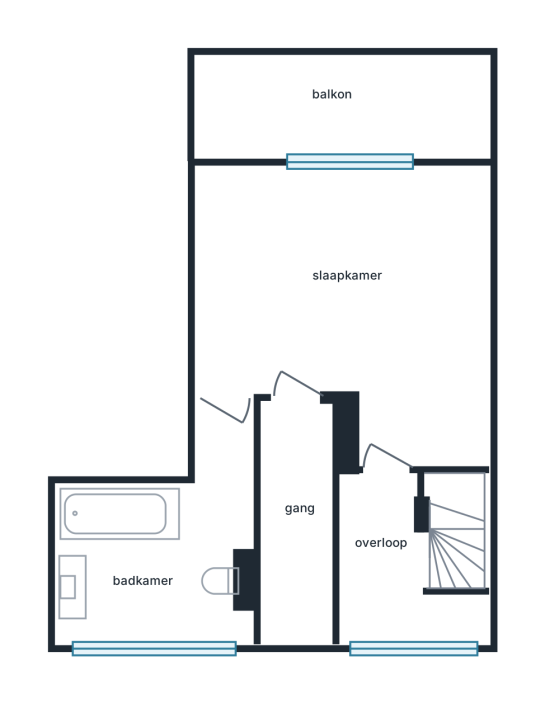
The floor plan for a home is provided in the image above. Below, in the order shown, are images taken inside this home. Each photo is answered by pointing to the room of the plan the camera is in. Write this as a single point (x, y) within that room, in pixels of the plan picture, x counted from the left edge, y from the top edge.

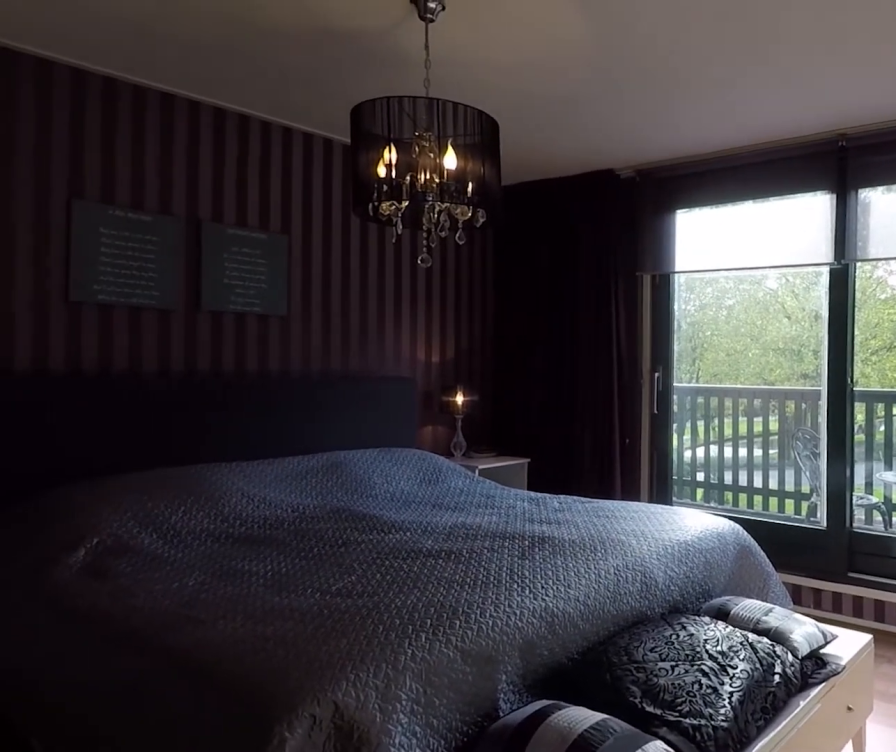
(327, 282)
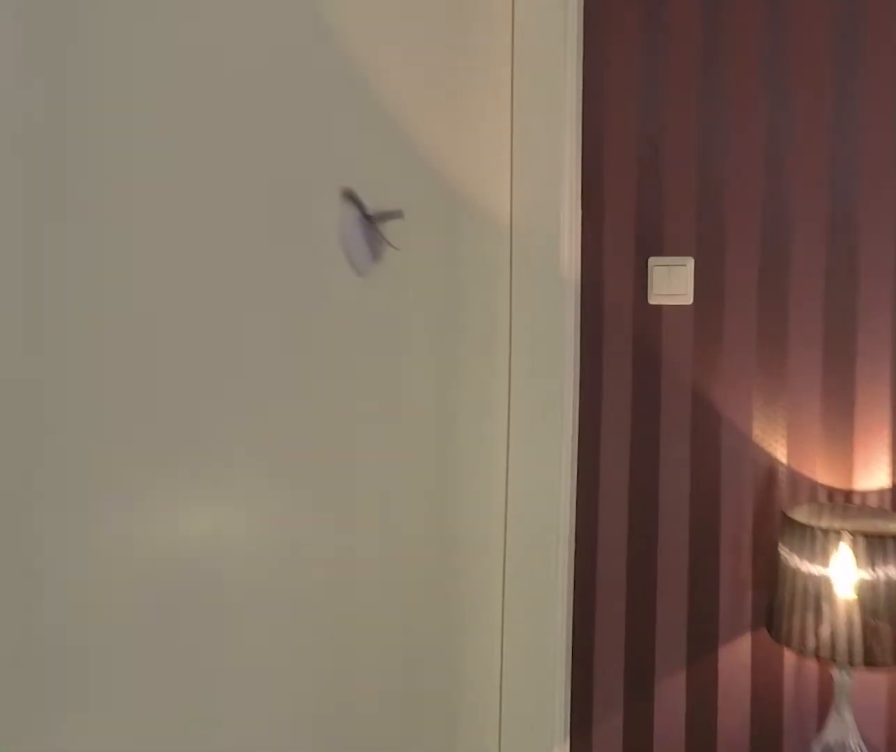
(327, 282)
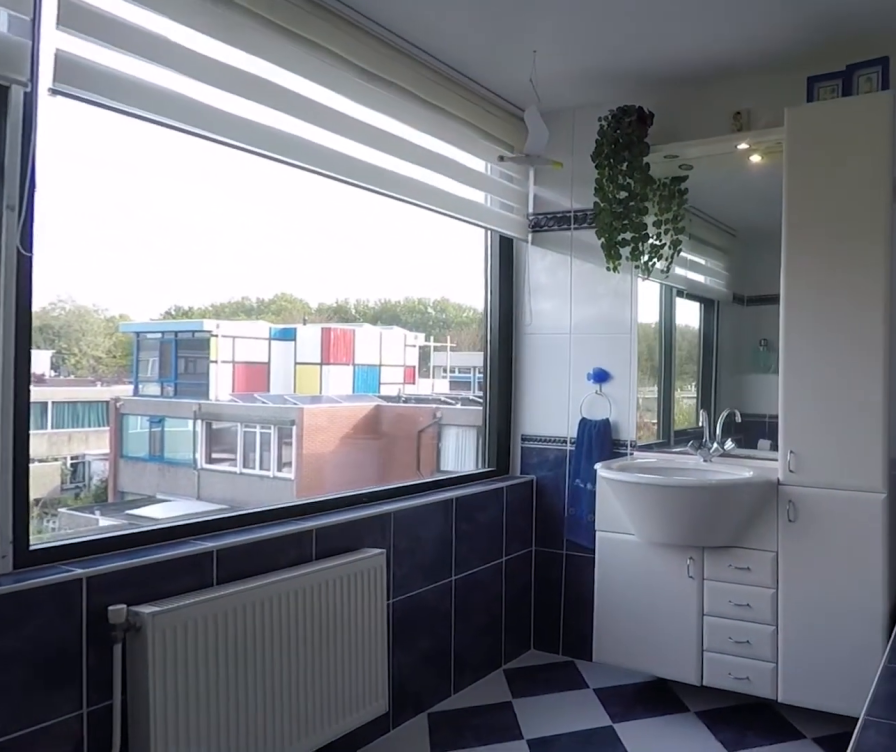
(226, 442)
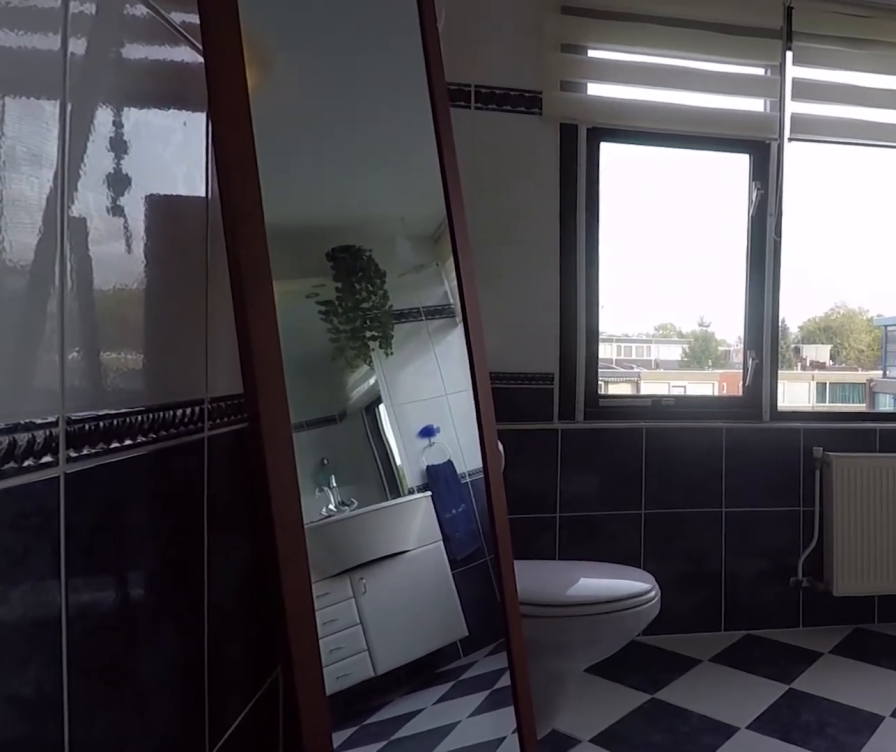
(226, 442)
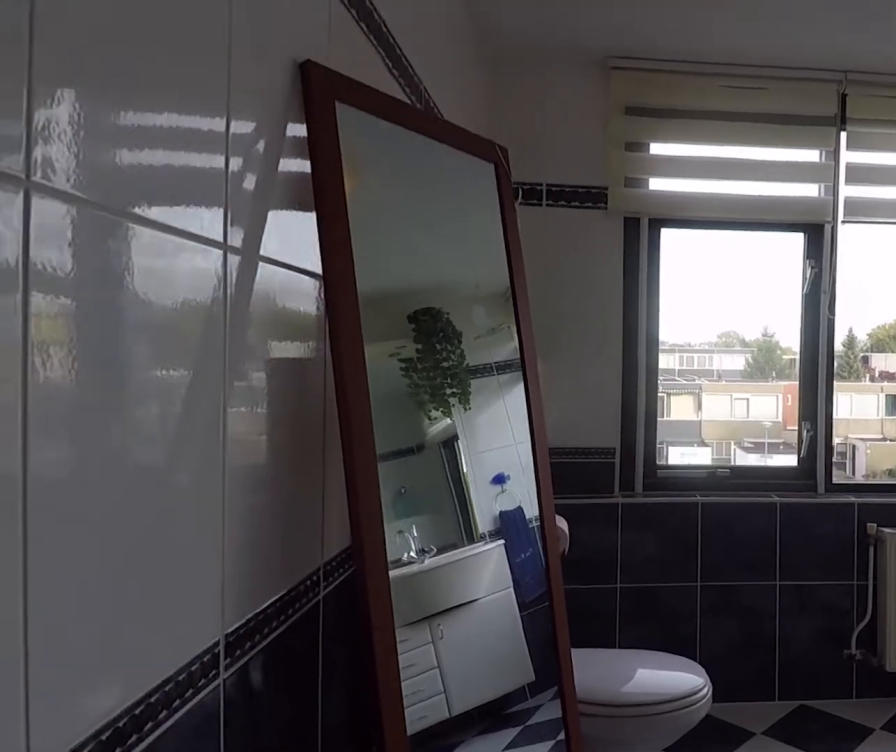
(96, 588)
